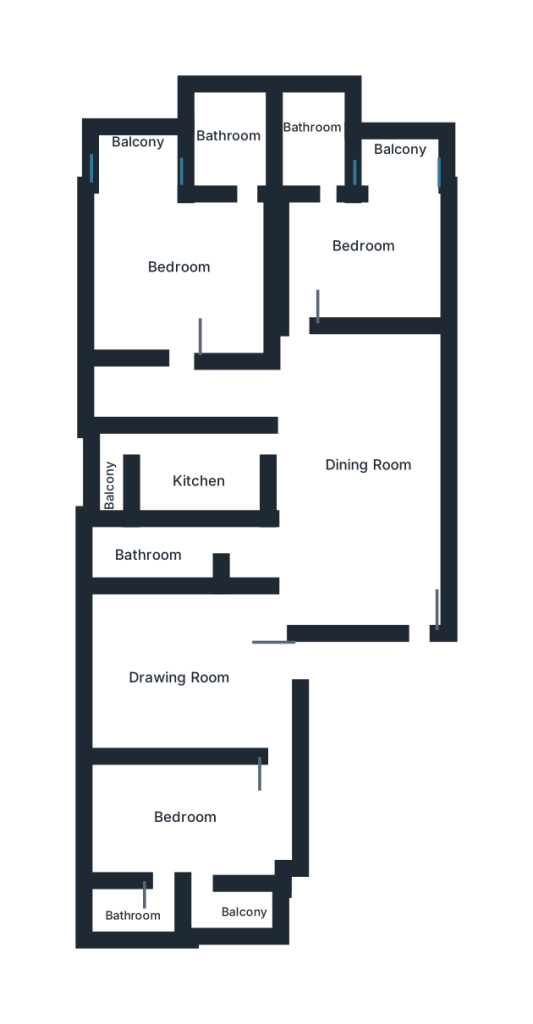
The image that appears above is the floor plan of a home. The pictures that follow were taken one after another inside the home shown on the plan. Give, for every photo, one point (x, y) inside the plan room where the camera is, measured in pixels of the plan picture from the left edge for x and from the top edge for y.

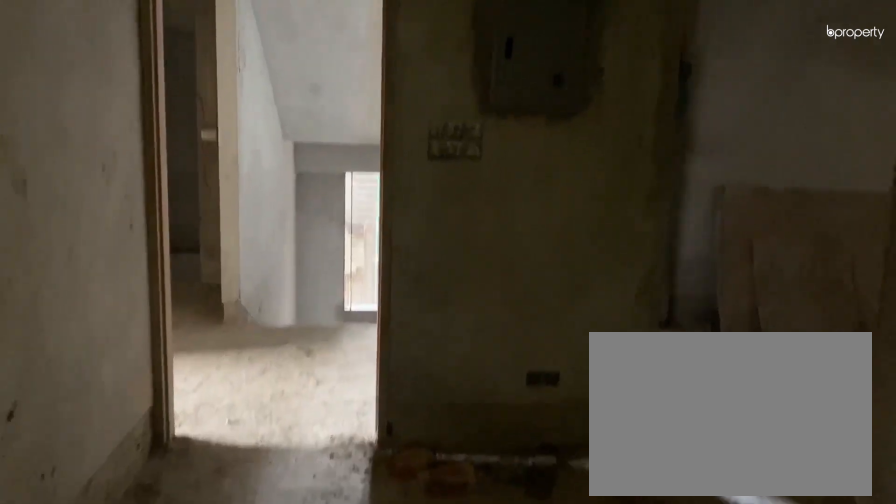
(367, 464)
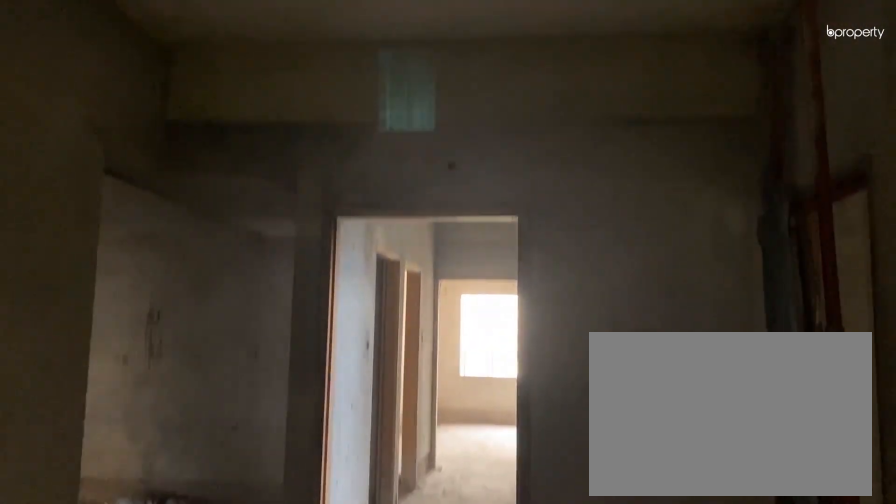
(172, 671)
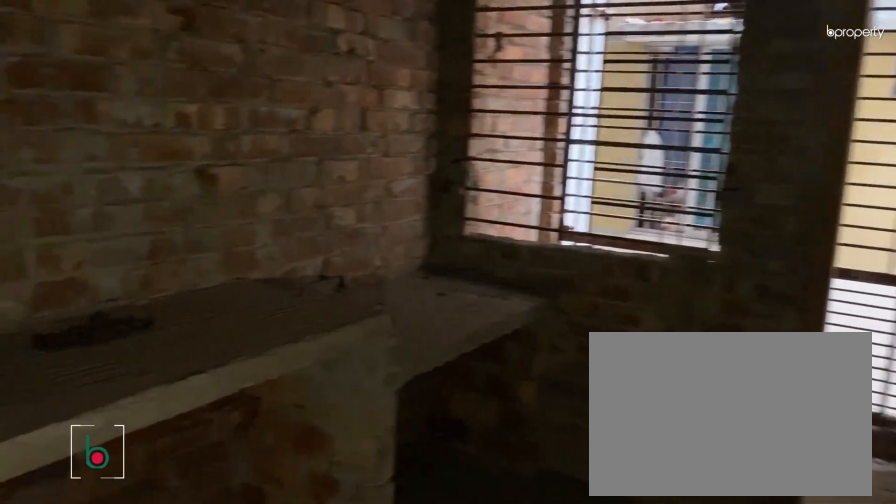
(206, 477)
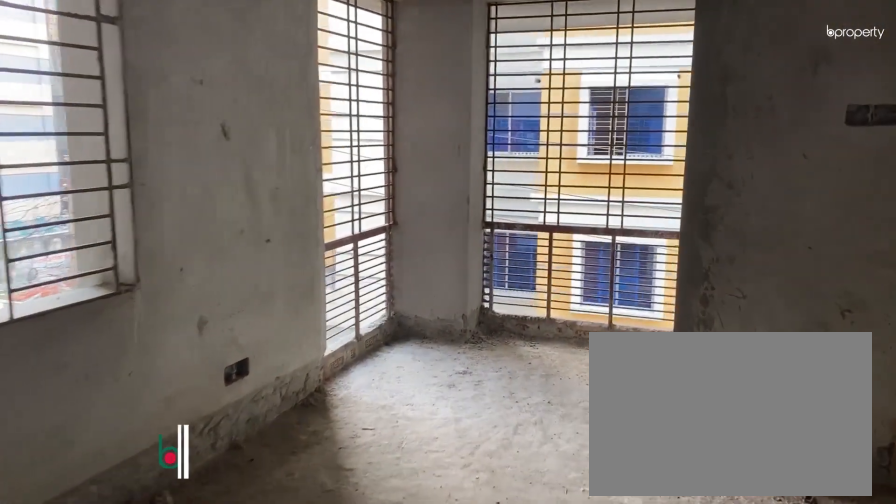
(172, 275)
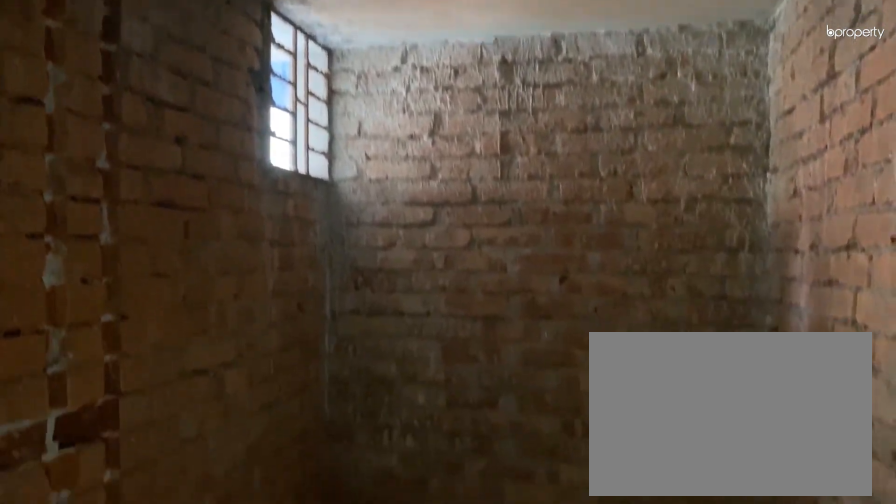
(224, 134)
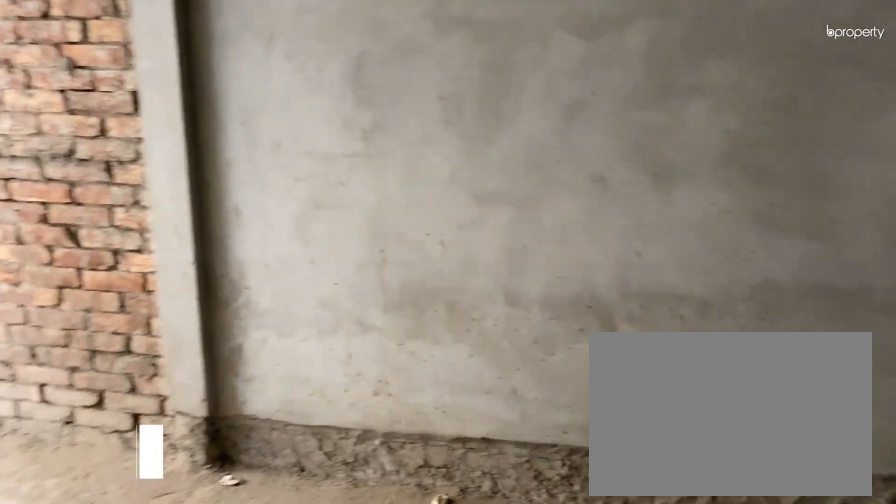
(373, 250)
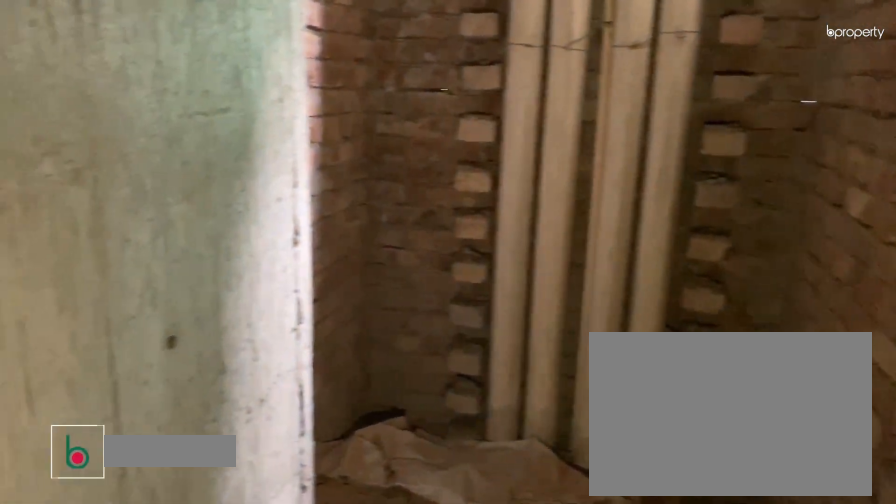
(312, 138)
